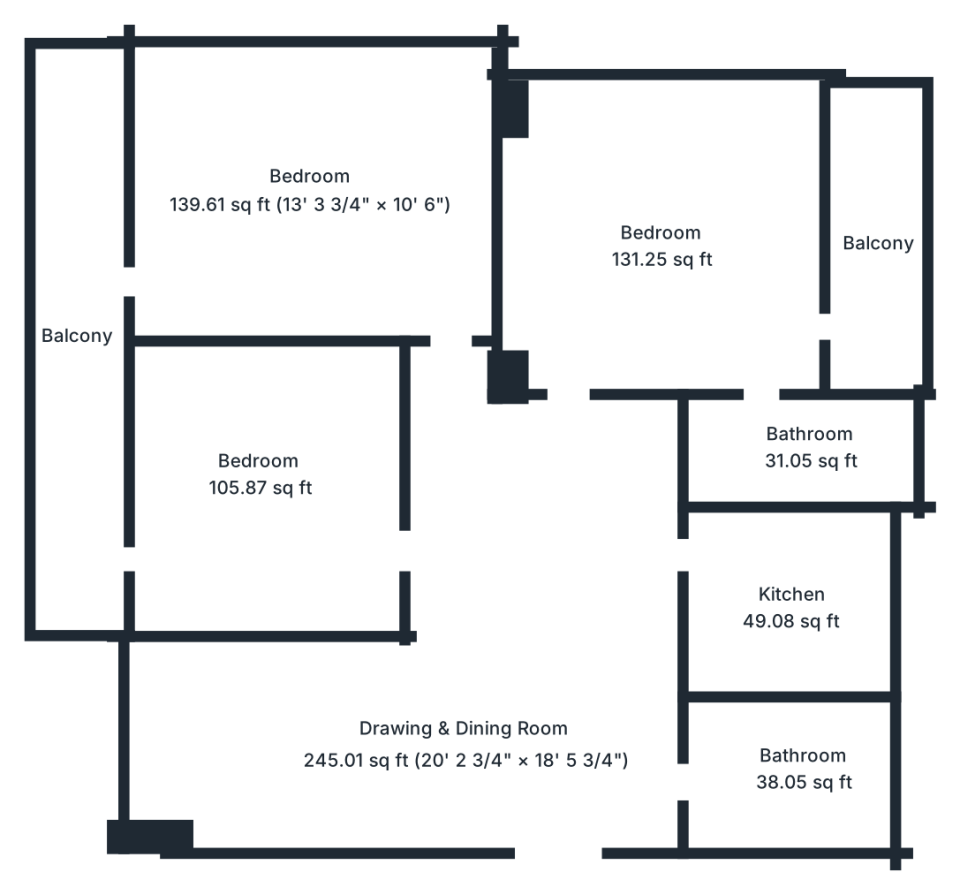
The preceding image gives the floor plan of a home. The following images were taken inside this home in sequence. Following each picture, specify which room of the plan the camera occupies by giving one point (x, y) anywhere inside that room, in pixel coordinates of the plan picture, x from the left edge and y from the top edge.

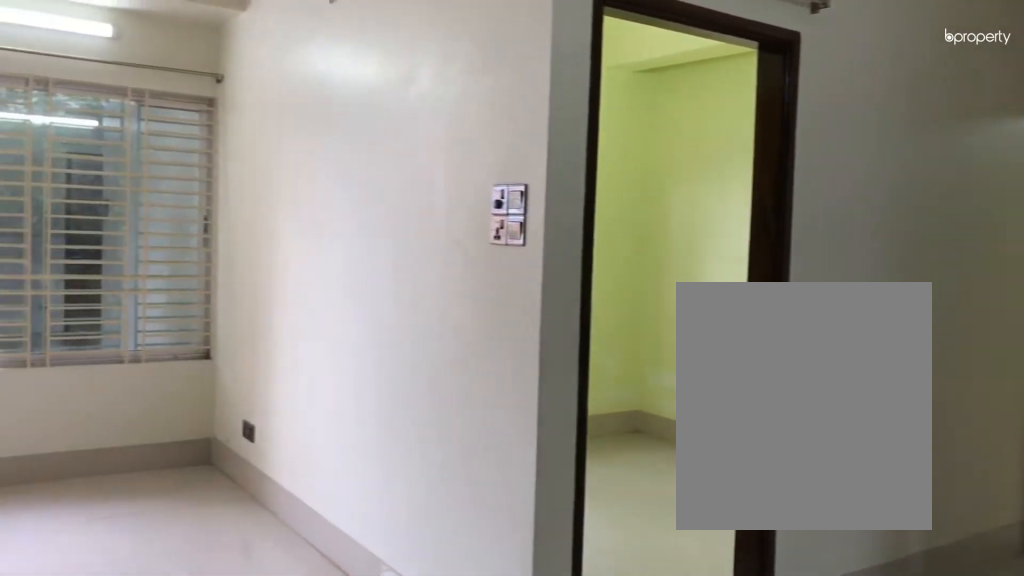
(464, 744)
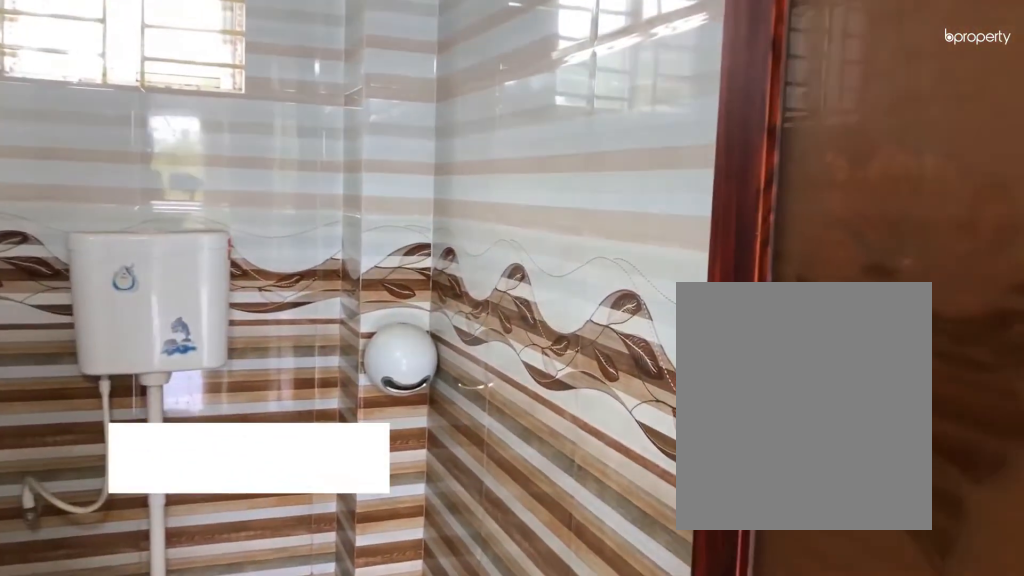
(806, 769)
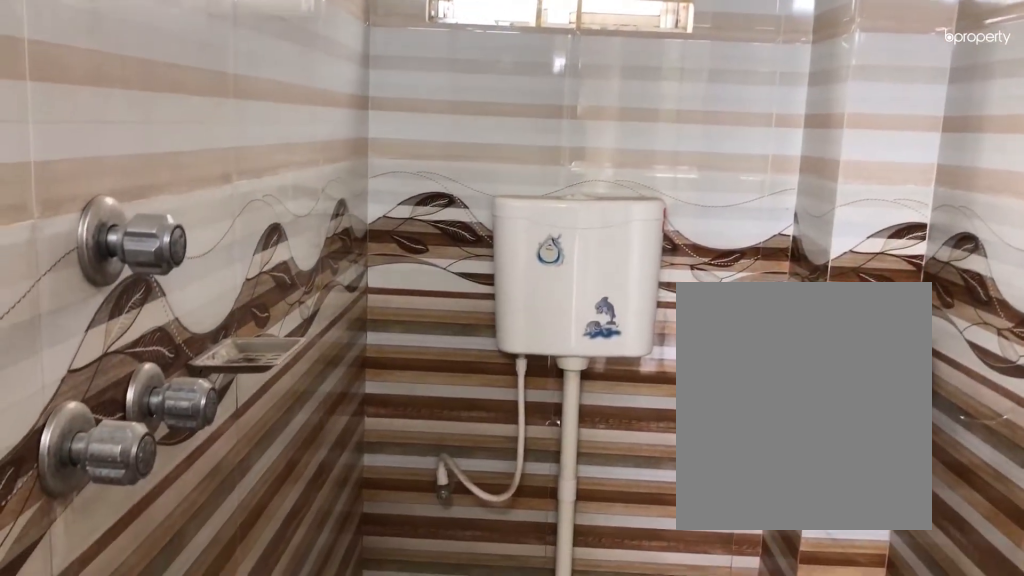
(806, 769)
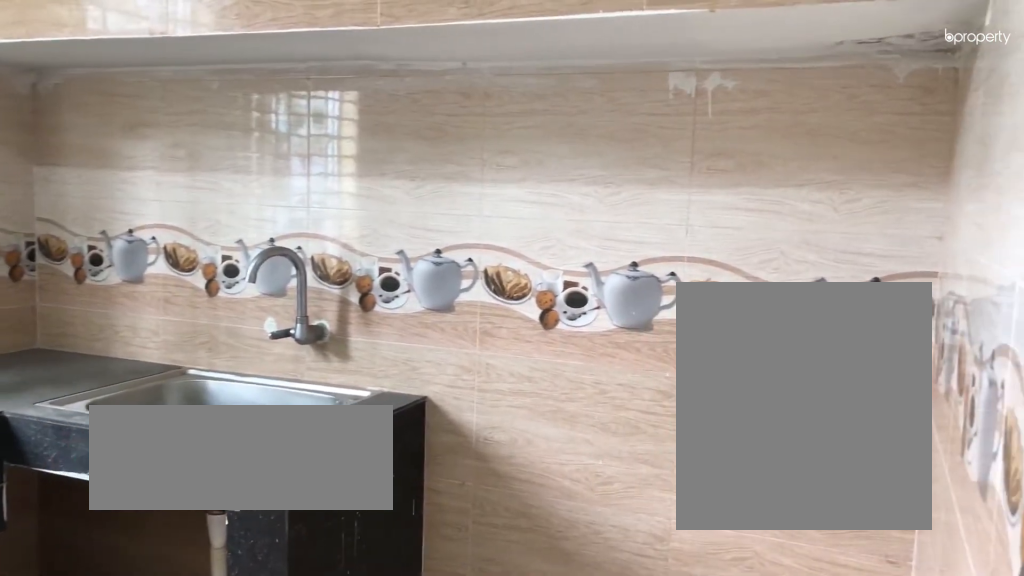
(789, 607)
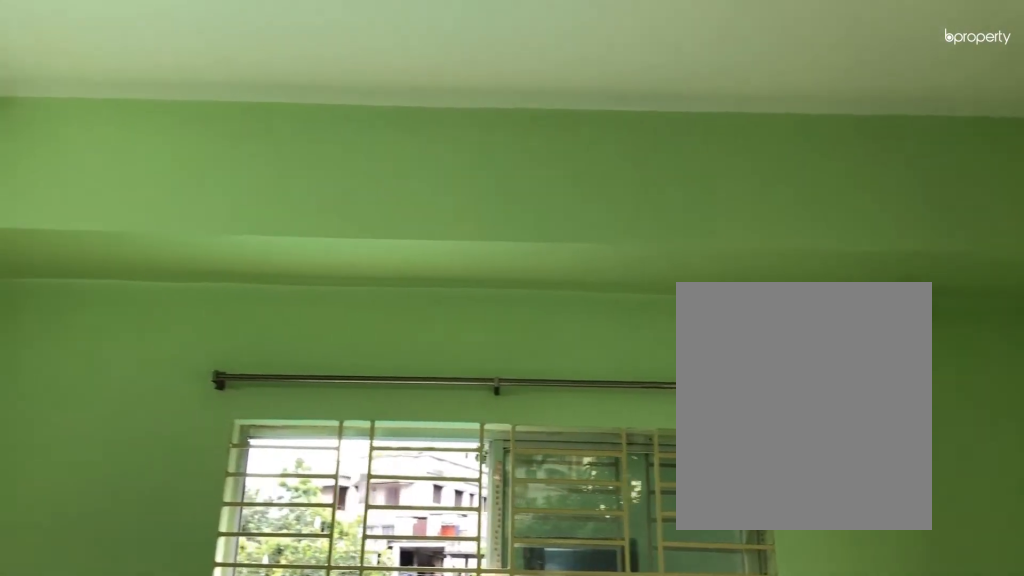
(661, 253)
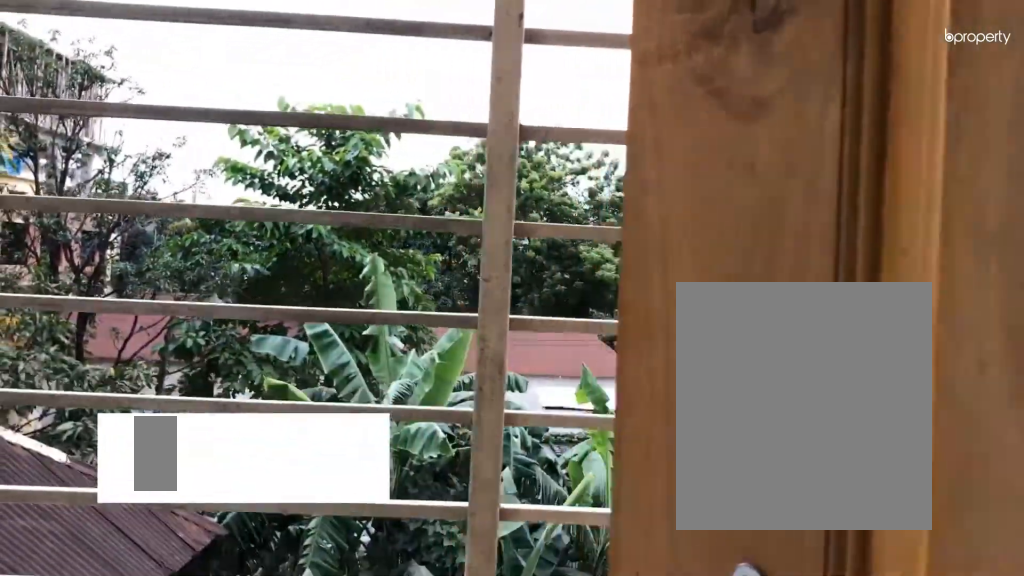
(881, 238)
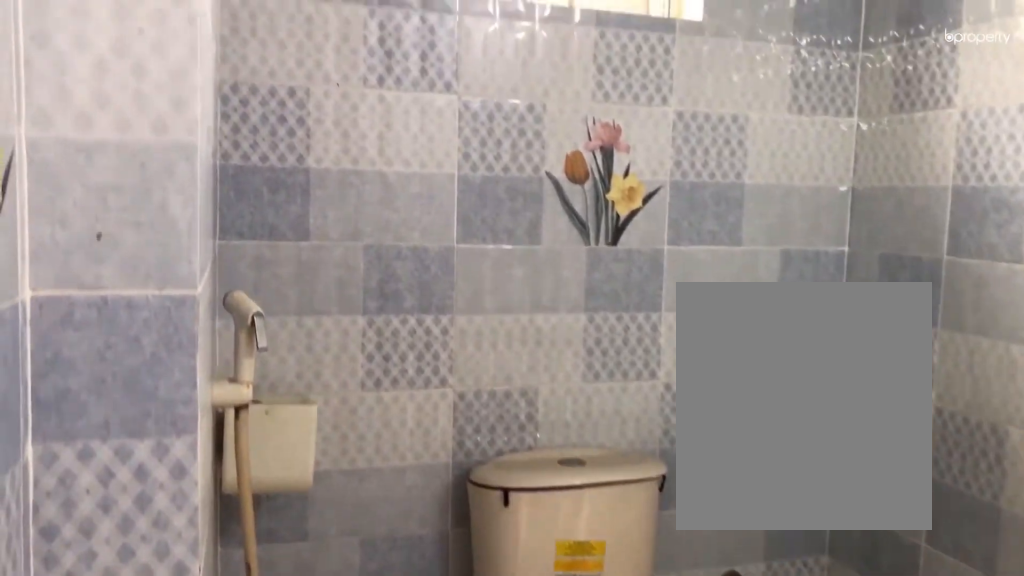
(803, 458)
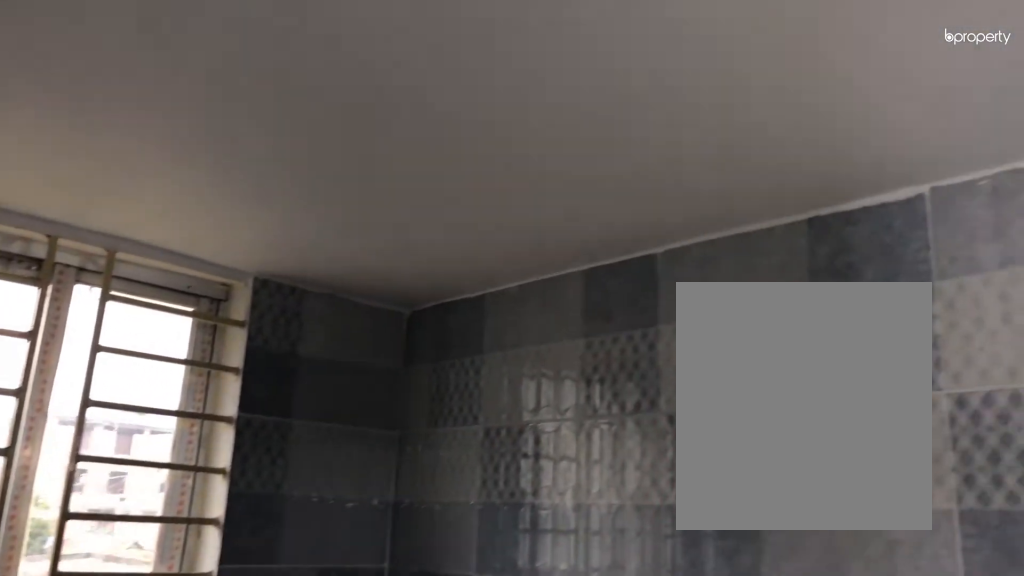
(803, 458)
